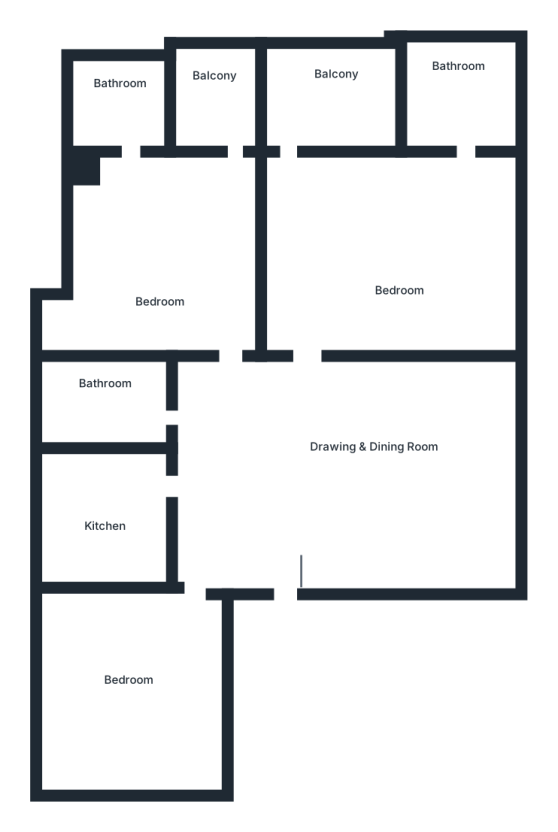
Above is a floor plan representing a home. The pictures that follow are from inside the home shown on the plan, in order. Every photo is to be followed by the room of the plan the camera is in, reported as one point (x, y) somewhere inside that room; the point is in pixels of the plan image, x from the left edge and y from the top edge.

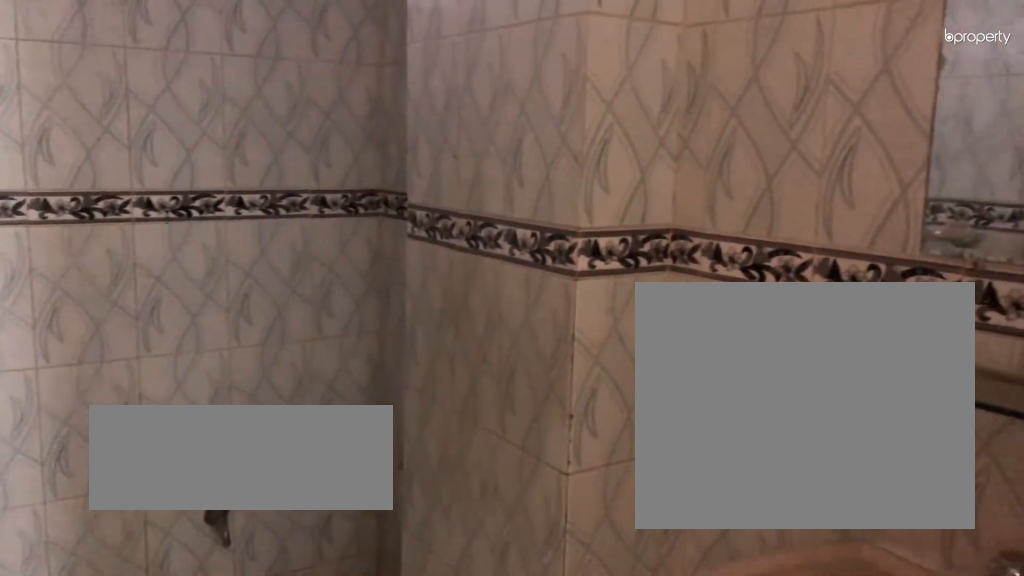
(106, 397)
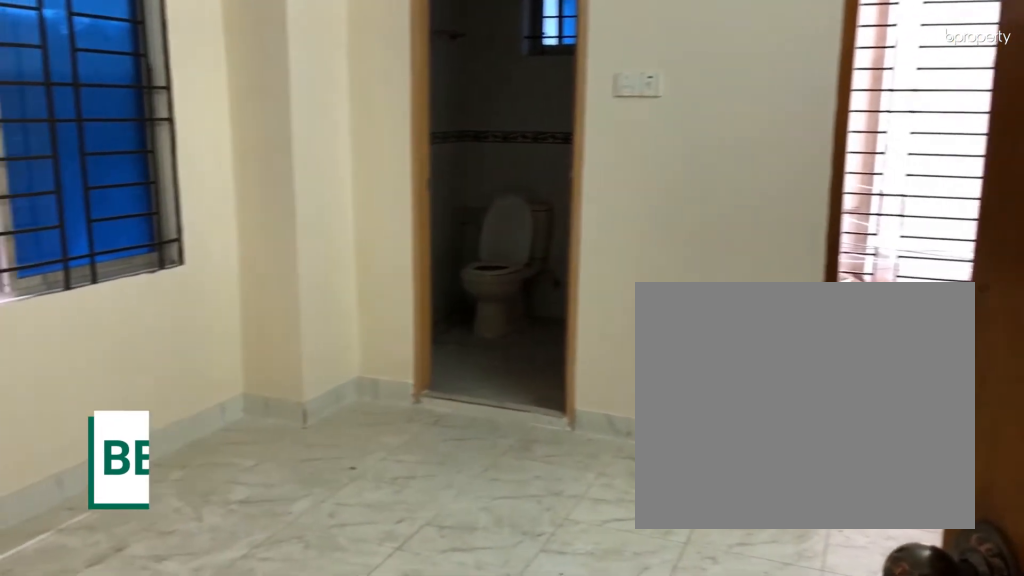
(156, 253)
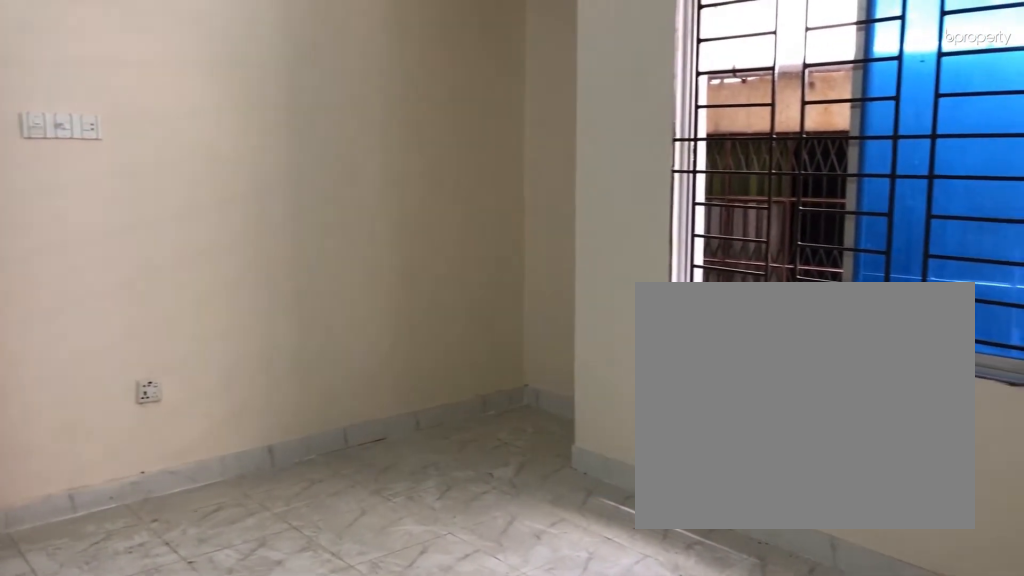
(156, 253)
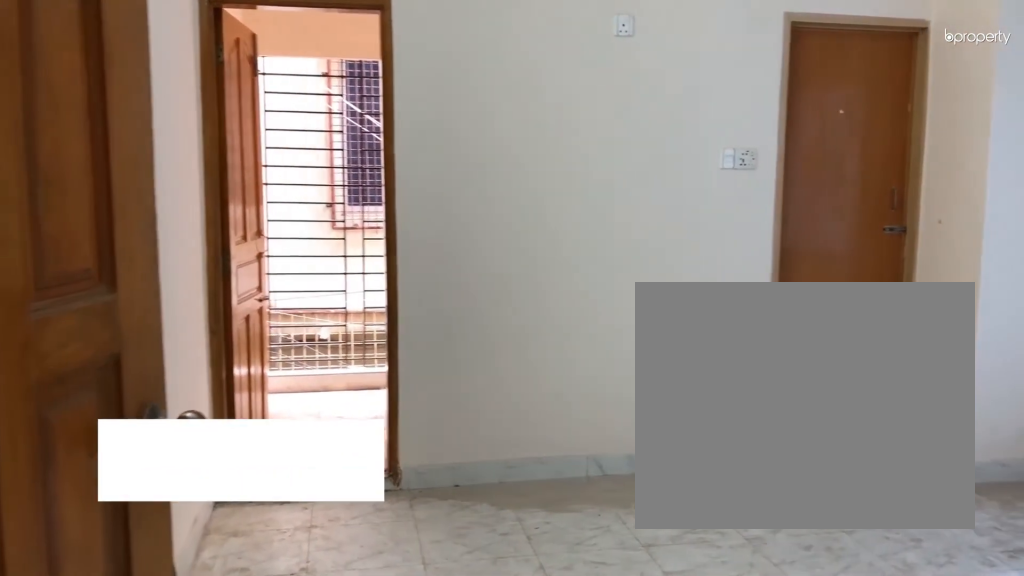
(404, 262)
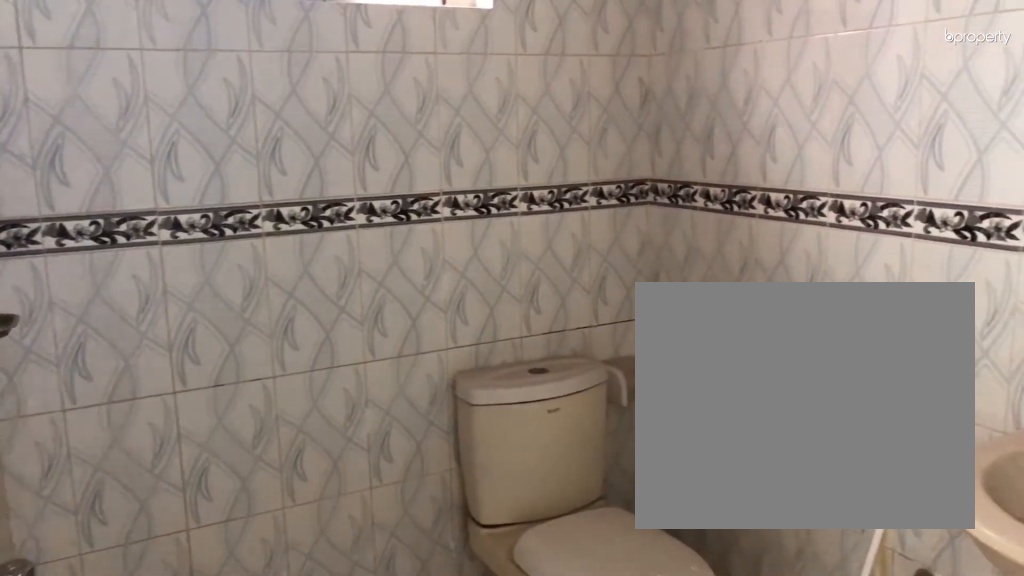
(467, 99)
